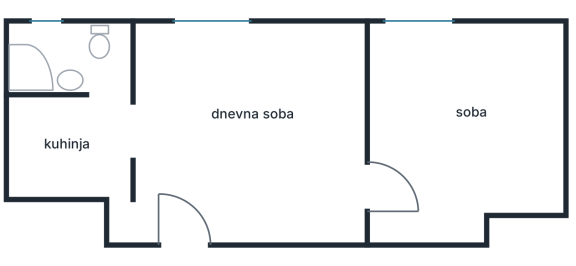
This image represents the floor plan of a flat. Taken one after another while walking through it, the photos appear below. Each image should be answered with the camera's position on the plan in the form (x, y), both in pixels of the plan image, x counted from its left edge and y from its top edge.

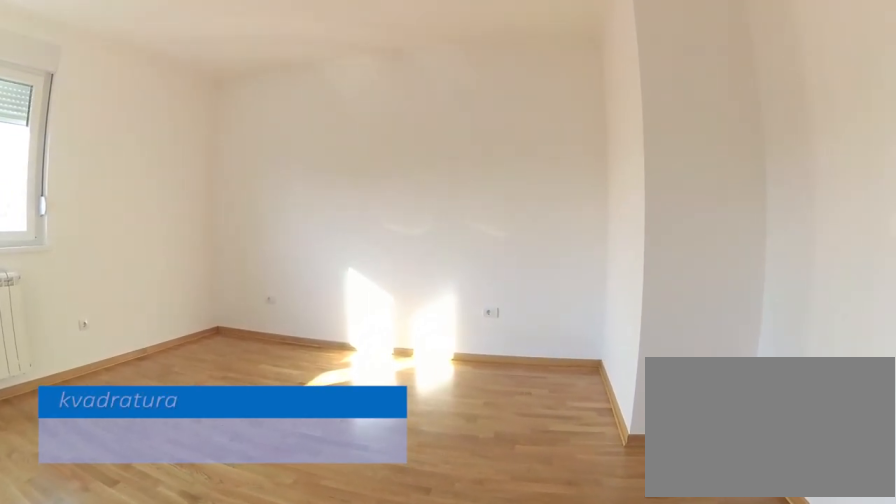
(372, 199)
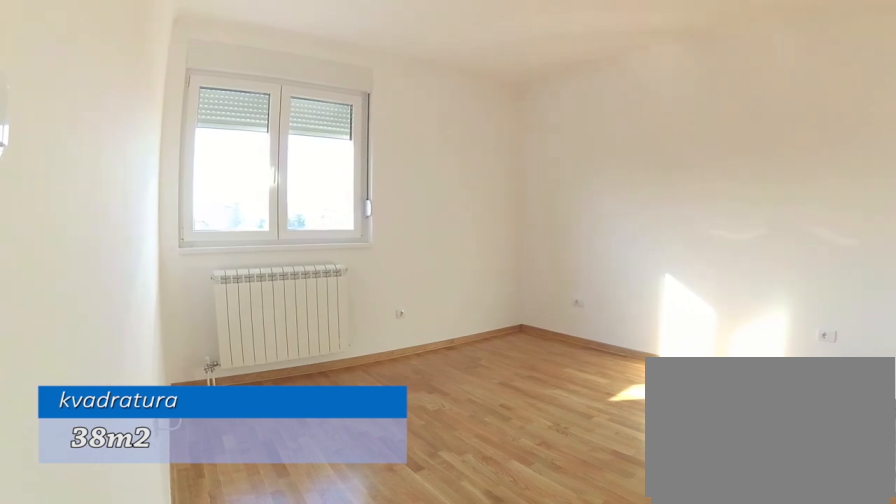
(387, 208)
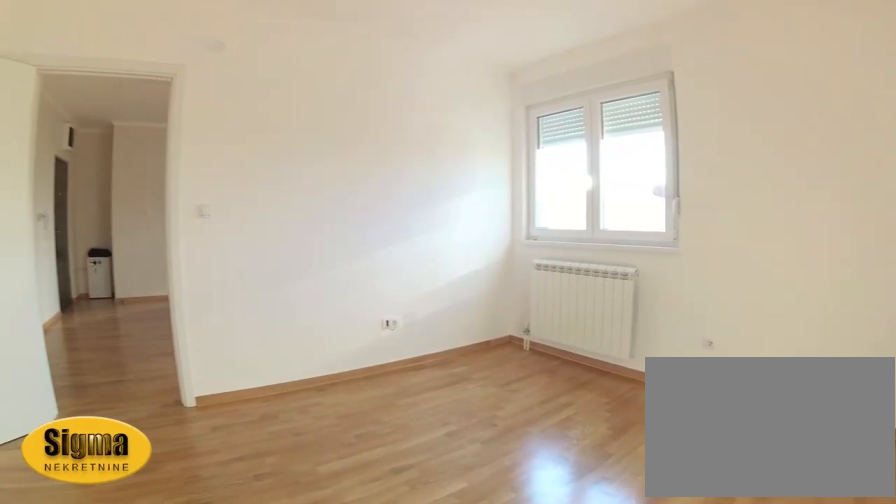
(539, 169)
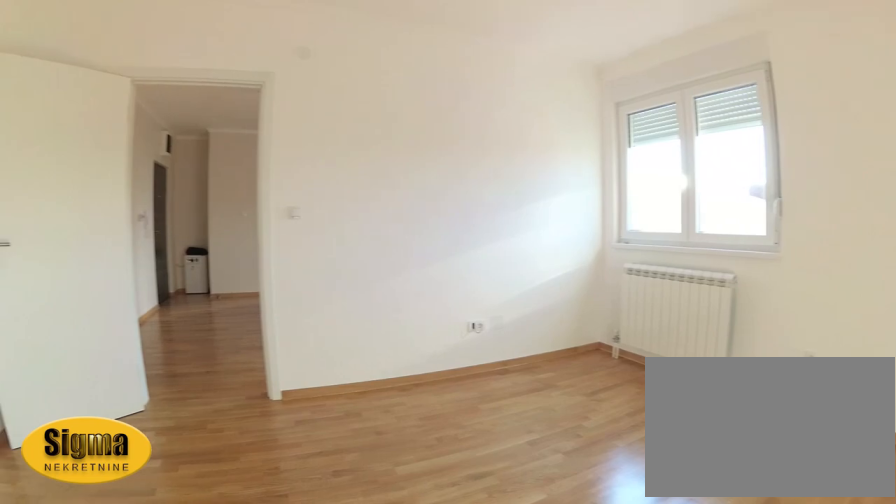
(539, 163)
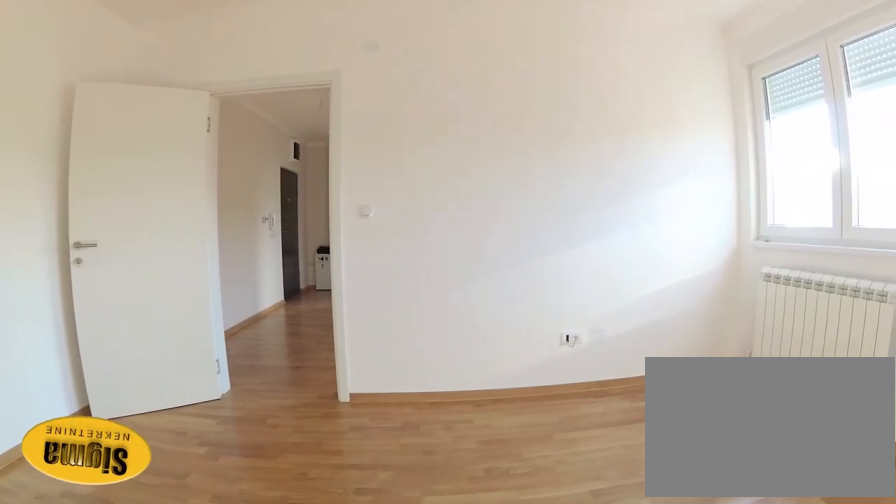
(534, 141)
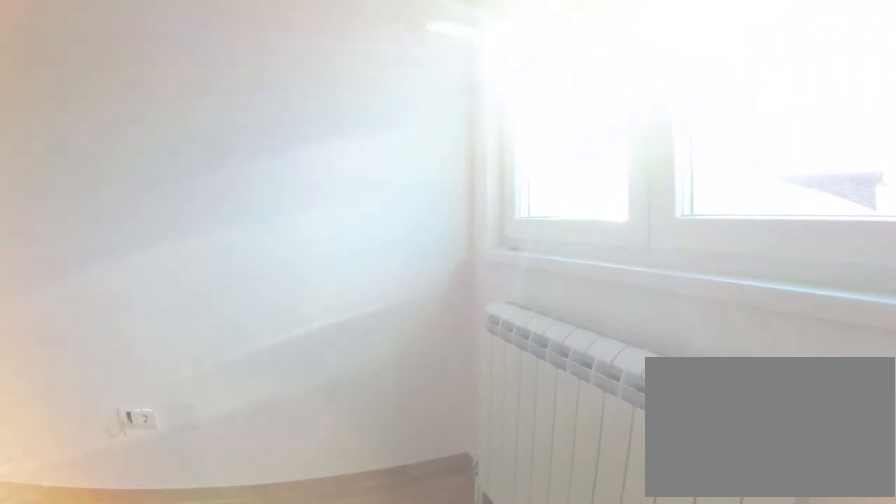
(485, 63)
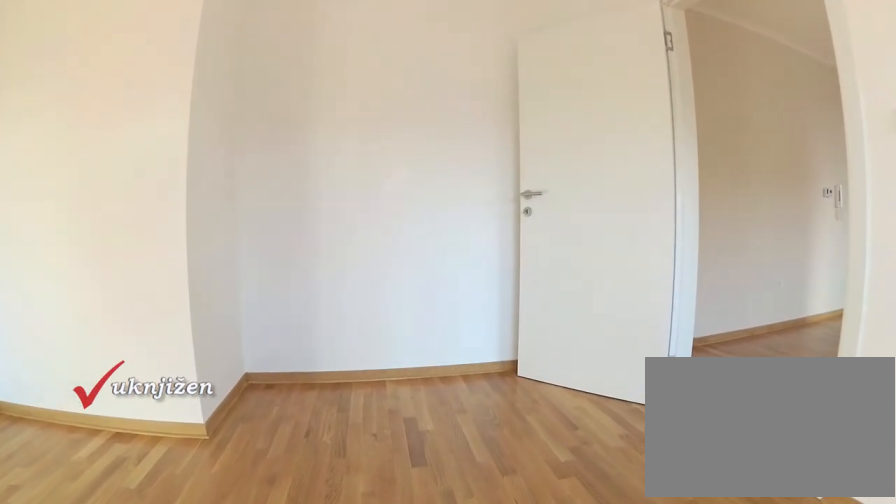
(454, 112)
